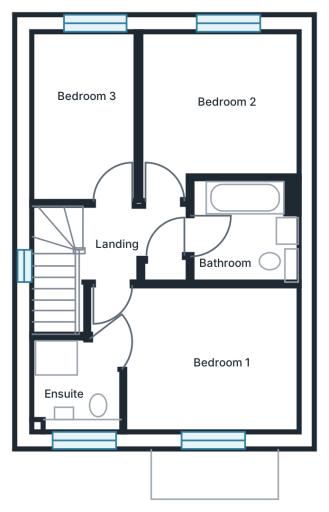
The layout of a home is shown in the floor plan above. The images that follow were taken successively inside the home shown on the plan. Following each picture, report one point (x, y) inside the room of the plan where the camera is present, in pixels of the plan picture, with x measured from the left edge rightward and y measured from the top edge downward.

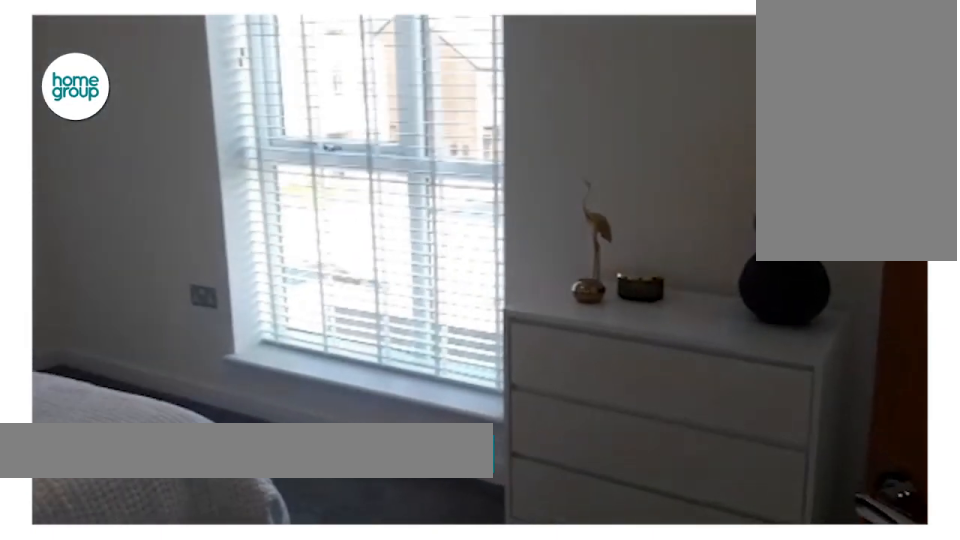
(198, 362)
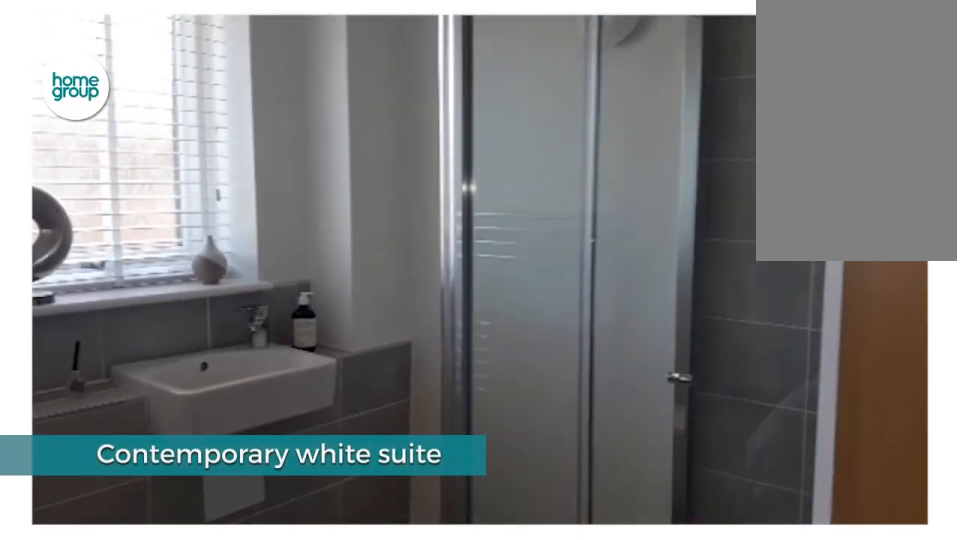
(76, 386)
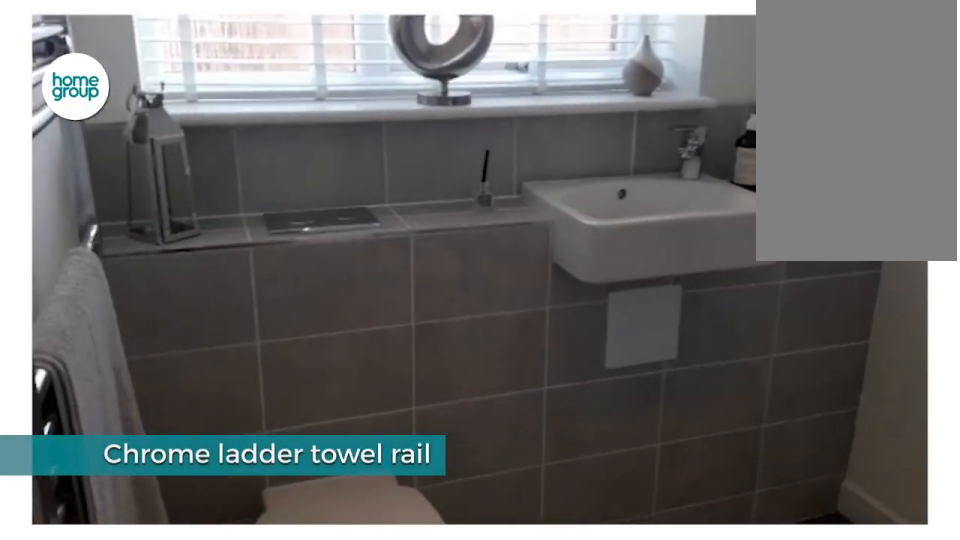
(76, 386)
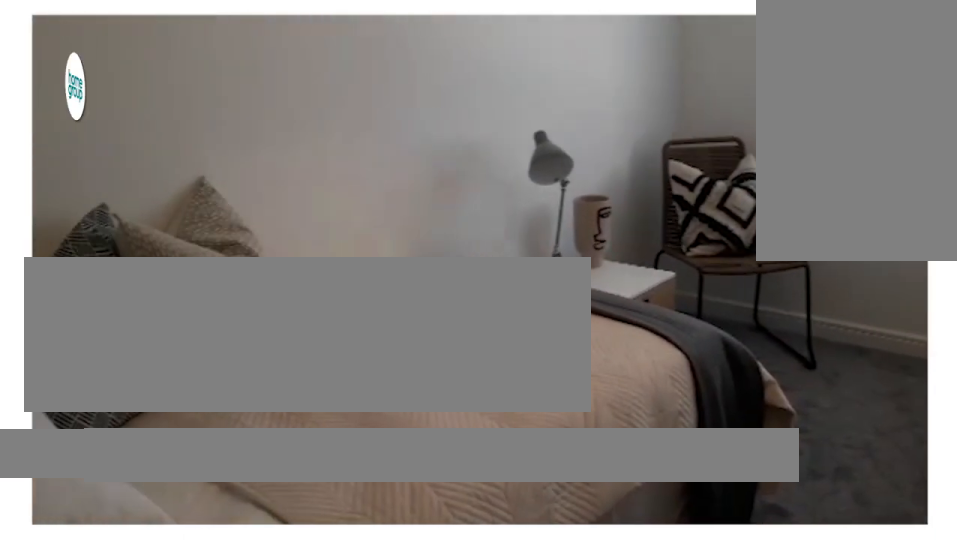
(85, 117)
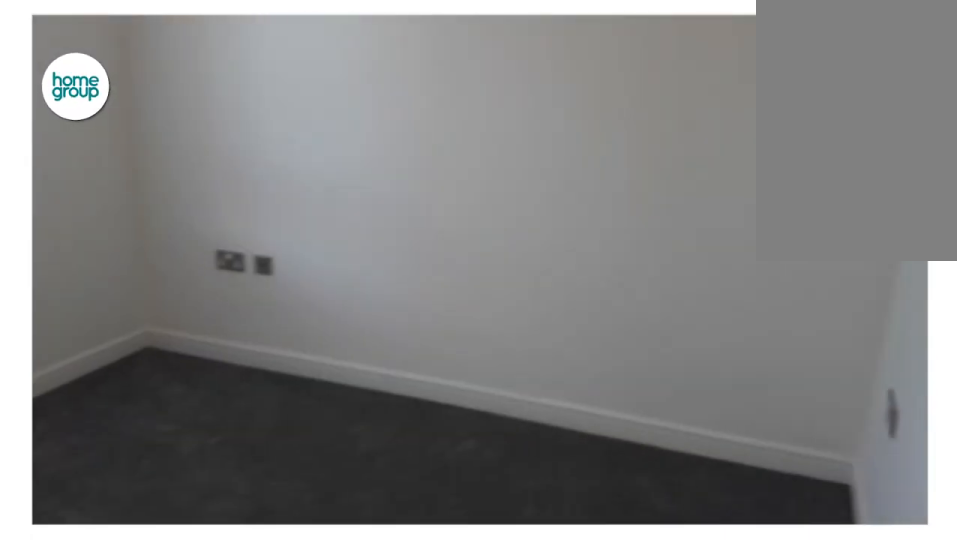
(217, 110)
